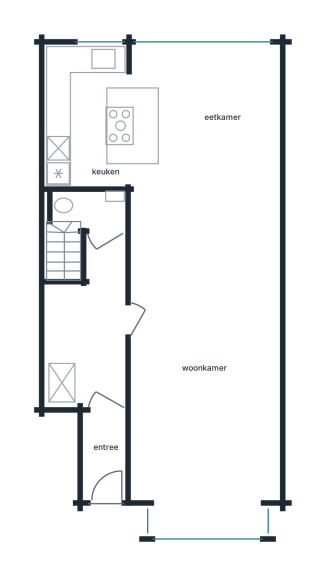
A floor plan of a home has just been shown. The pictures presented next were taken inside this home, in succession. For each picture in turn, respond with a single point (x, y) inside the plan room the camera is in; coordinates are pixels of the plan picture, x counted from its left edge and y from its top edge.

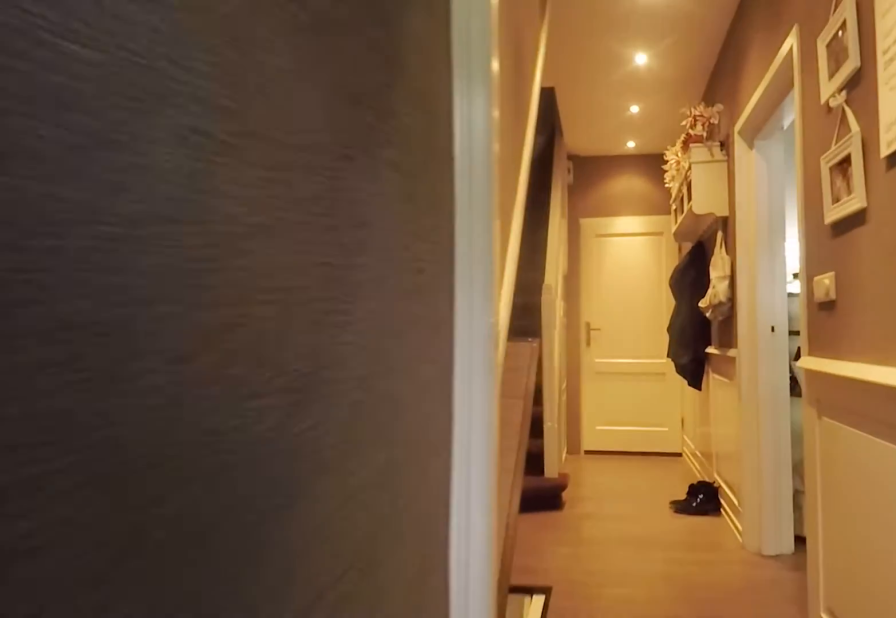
(93, 359)
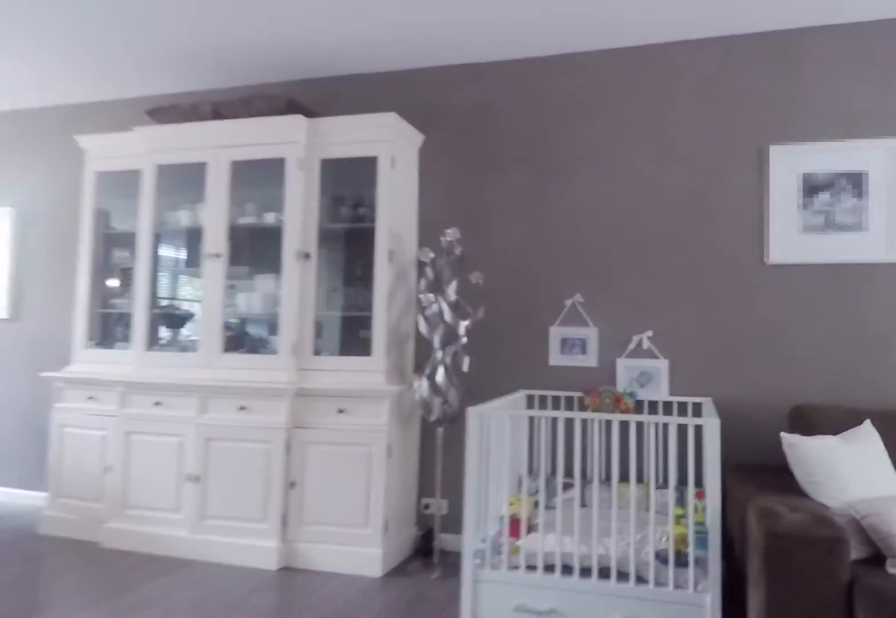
(203, 277)
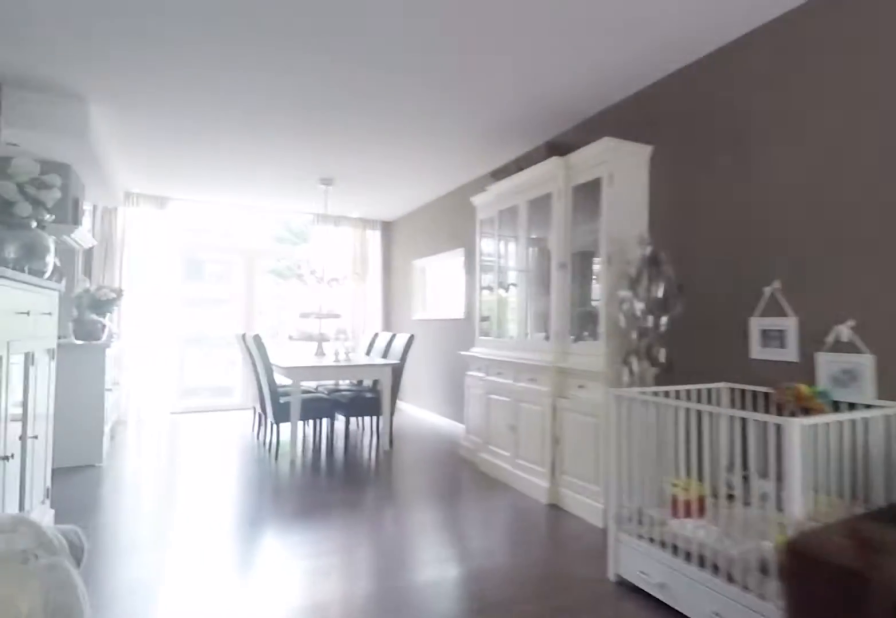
(203, 277)
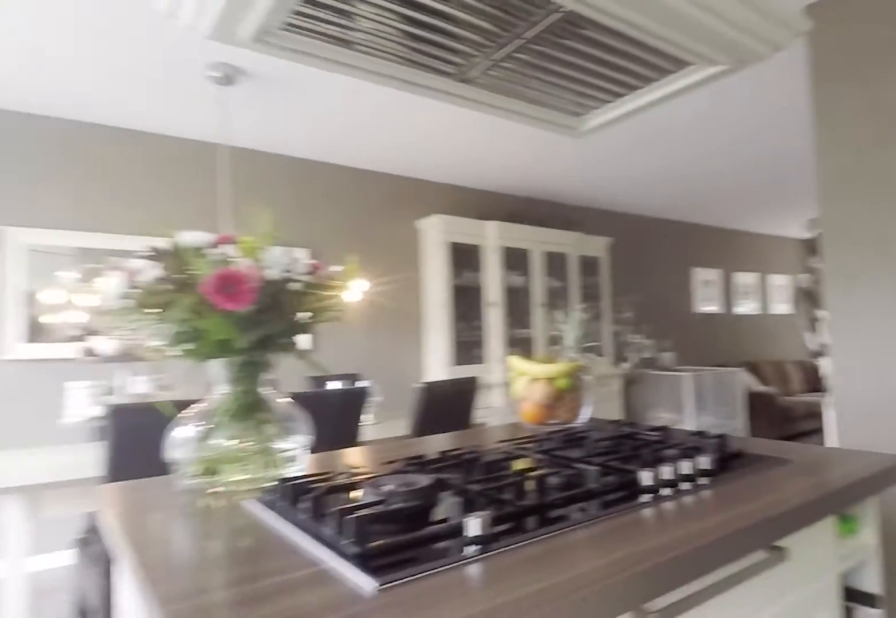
(141, 98)
